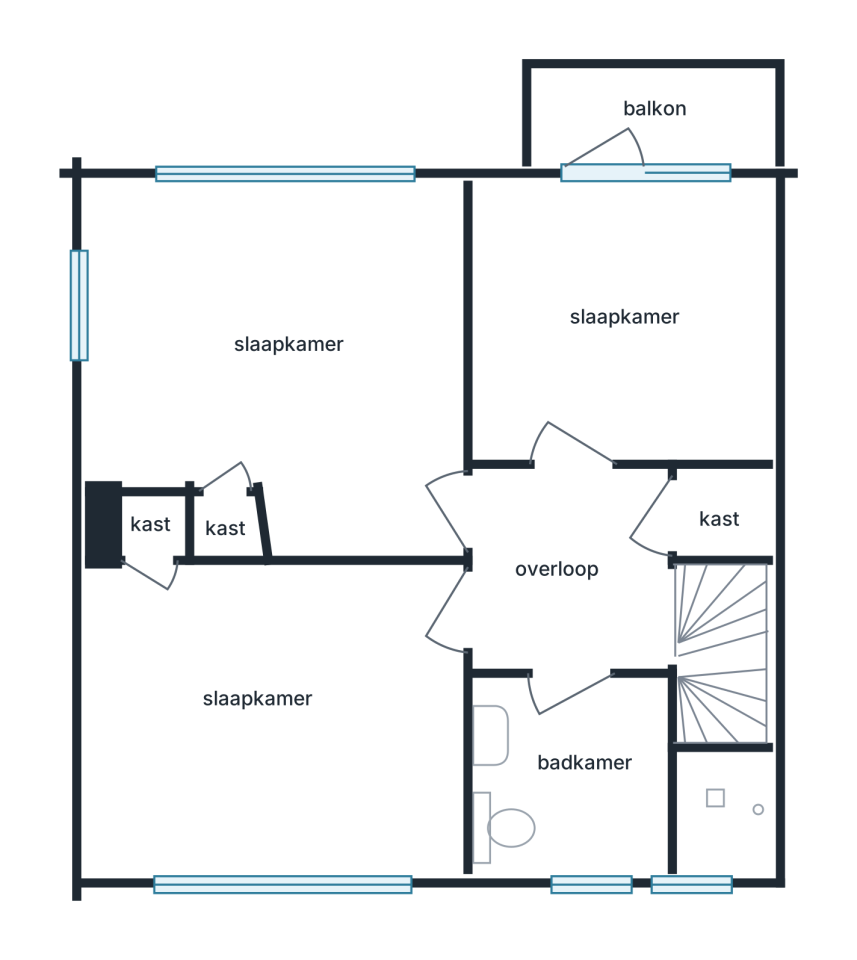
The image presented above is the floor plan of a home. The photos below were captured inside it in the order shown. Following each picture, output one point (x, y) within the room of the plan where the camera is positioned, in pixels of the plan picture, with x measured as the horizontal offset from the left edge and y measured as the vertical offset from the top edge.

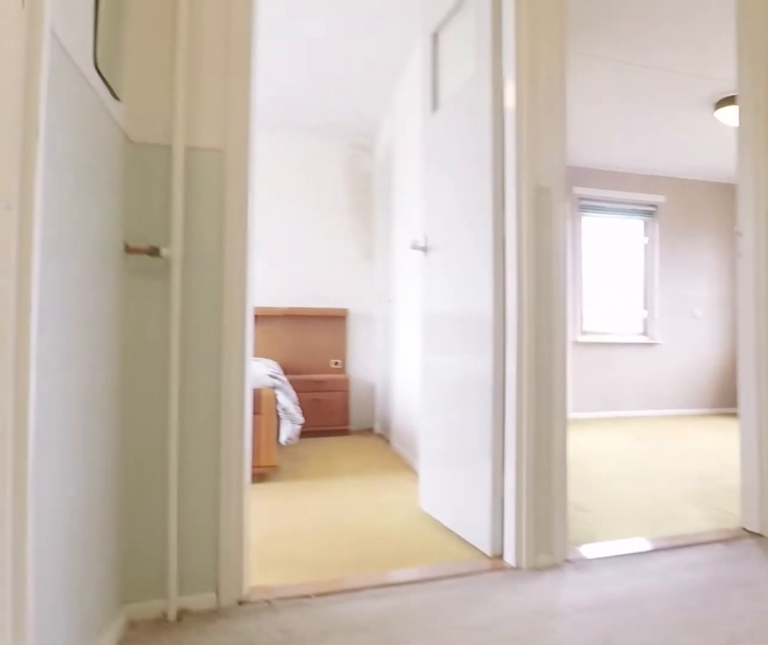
(573, 570)
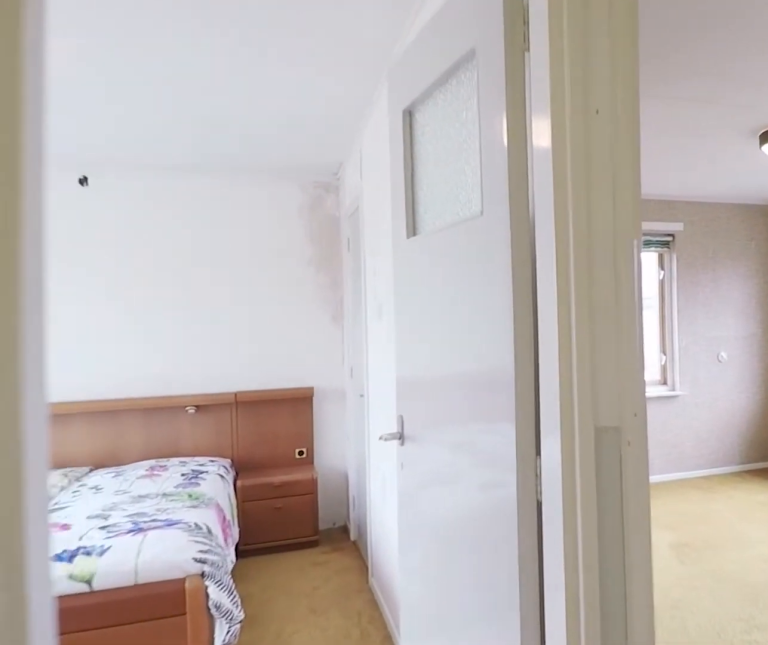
(573, 570)
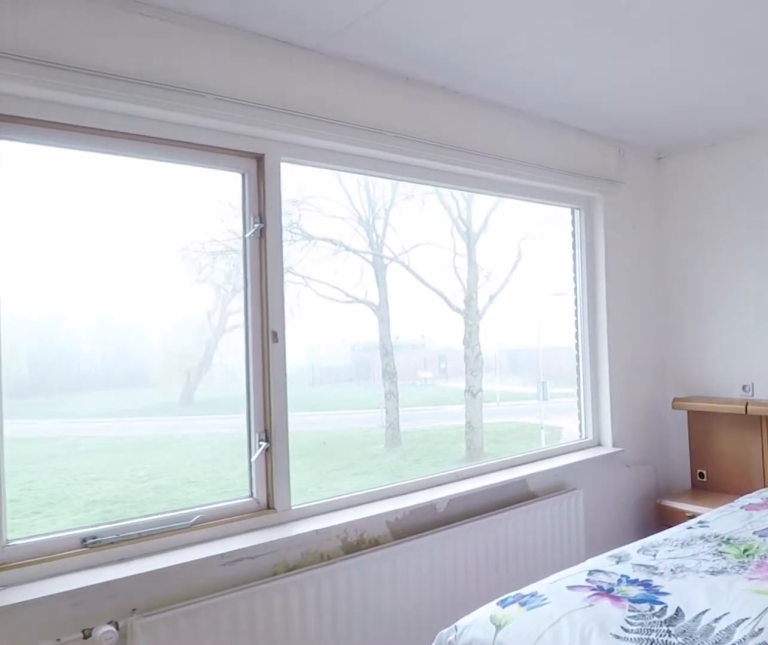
(425, 737)
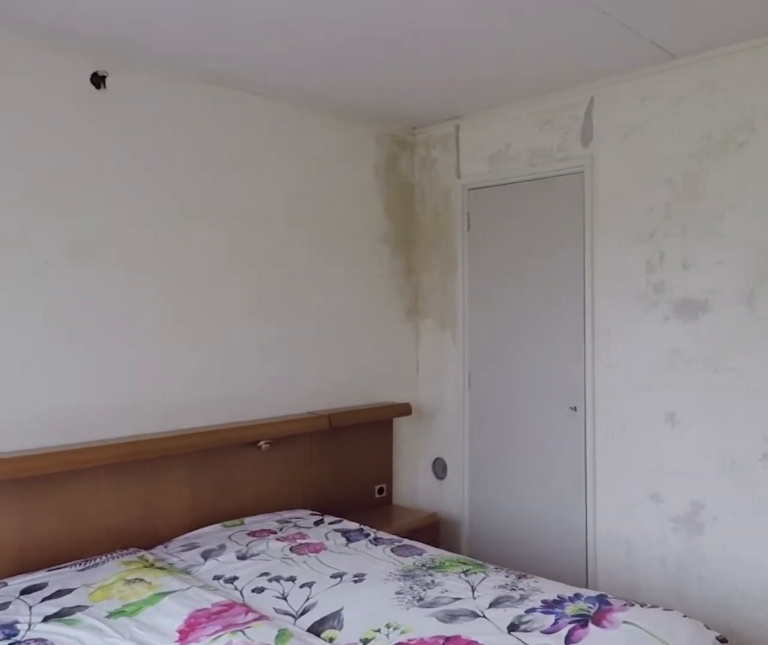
(425, 737)
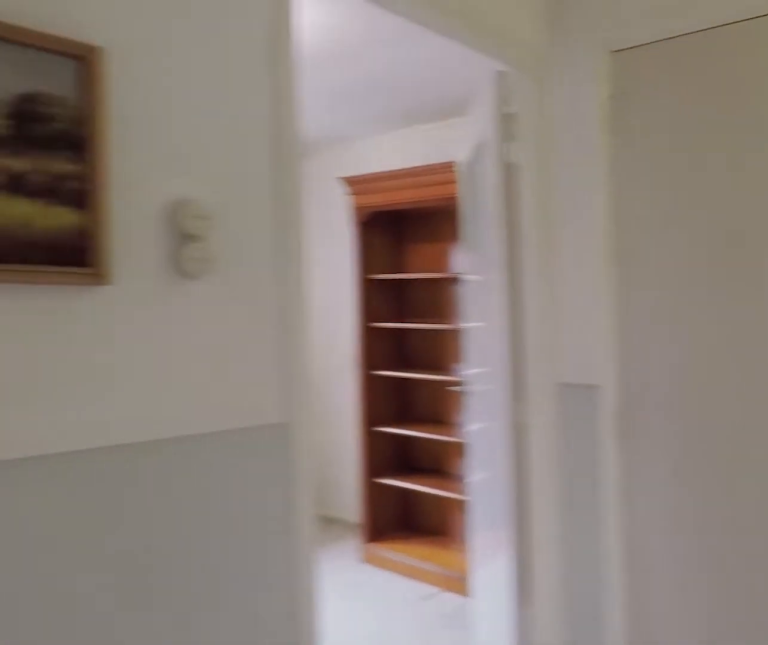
(573, 570)
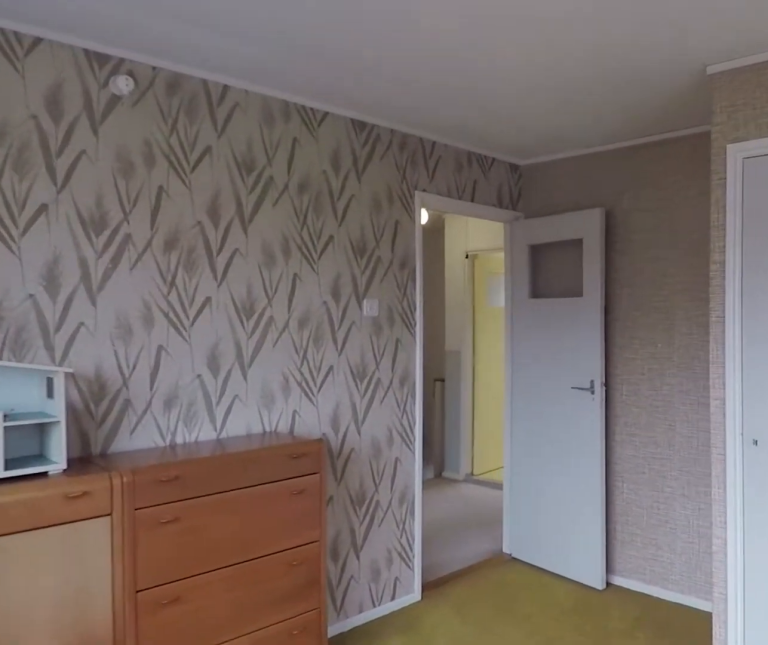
(438, 373)
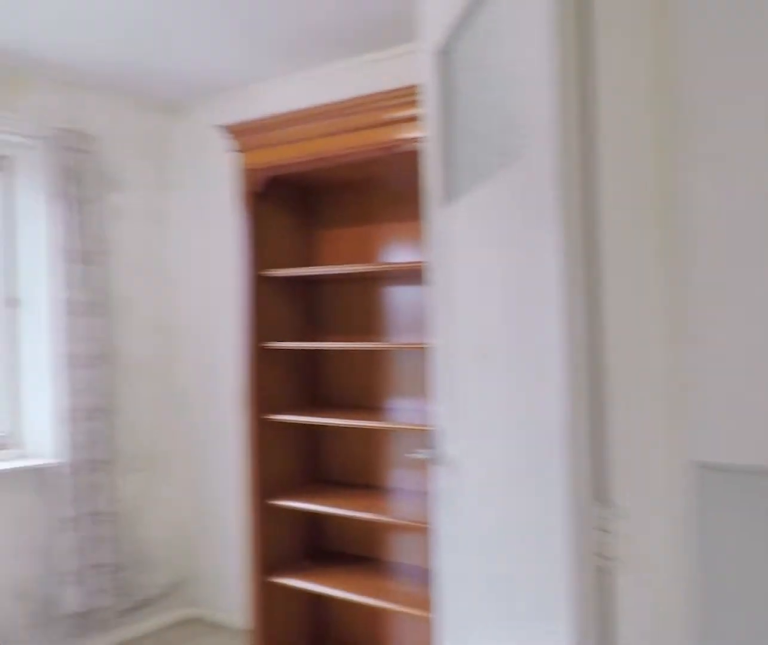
(573, 570)
